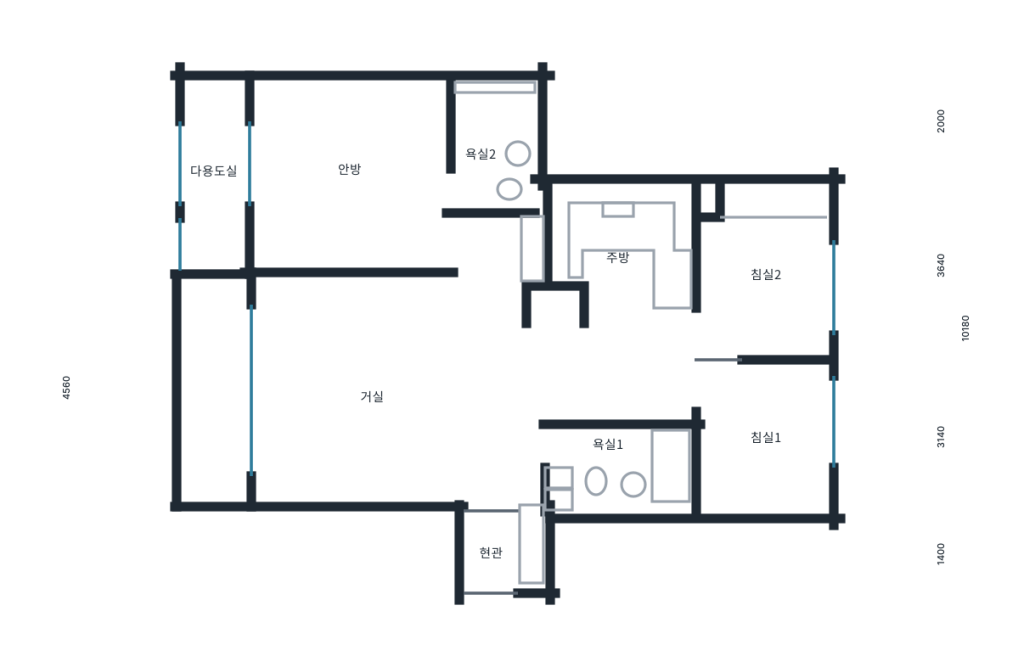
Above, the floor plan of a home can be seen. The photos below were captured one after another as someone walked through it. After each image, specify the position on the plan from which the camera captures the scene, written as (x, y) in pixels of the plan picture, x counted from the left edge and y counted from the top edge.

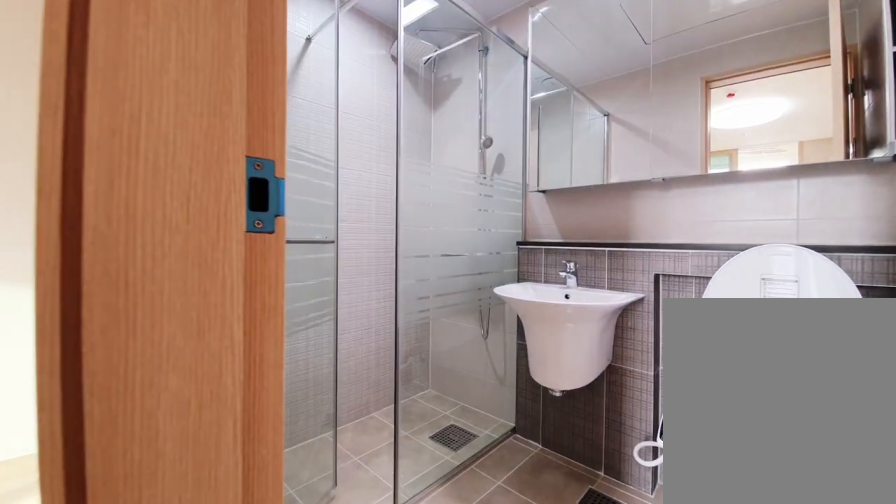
(470, 188)
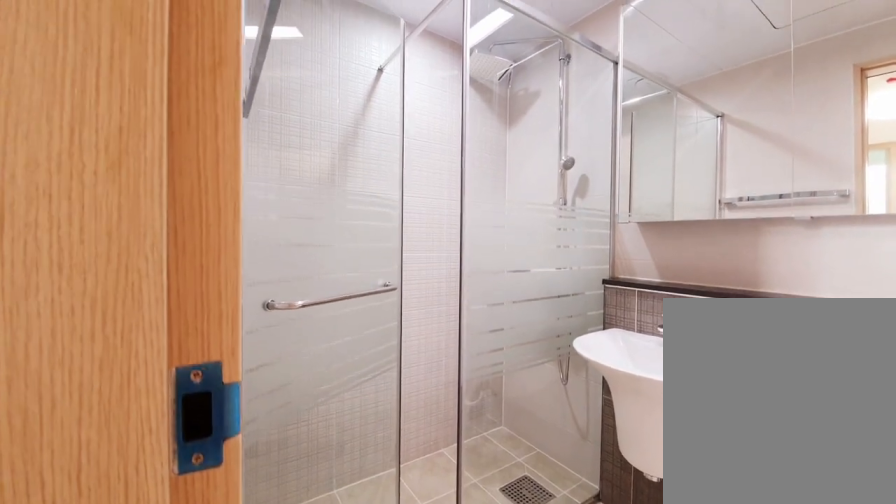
(467, 190)
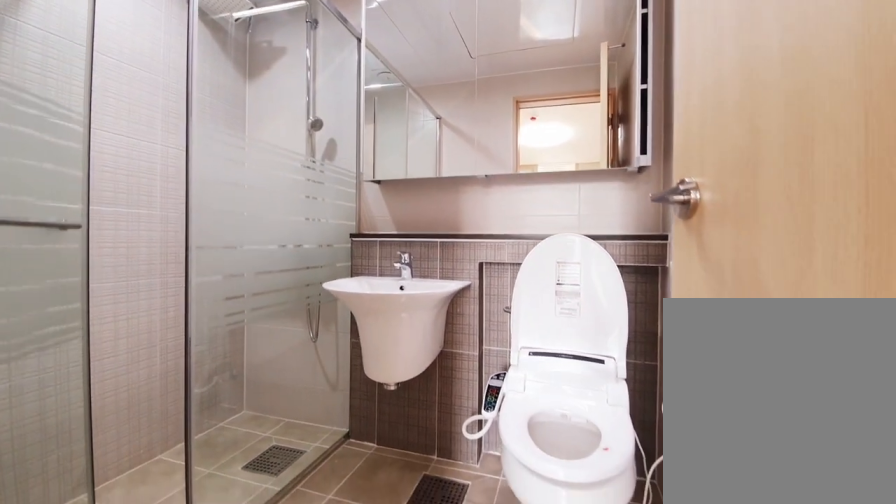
(468, 191)
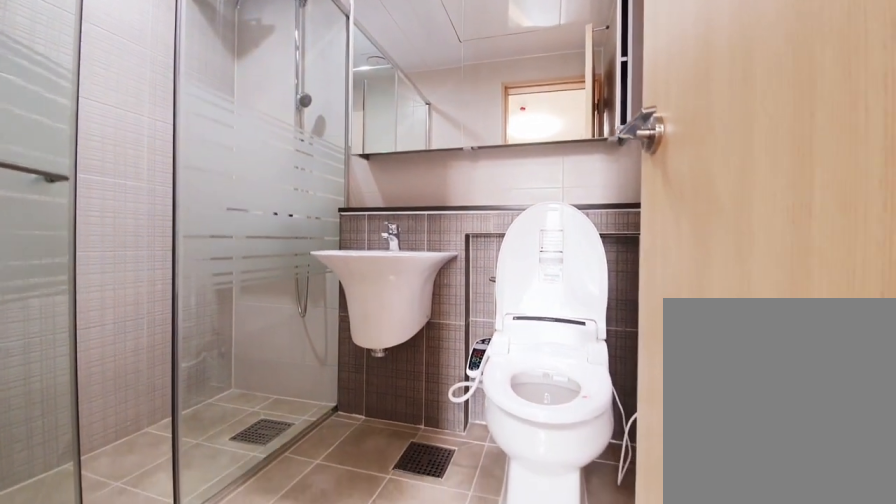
(470, 191)
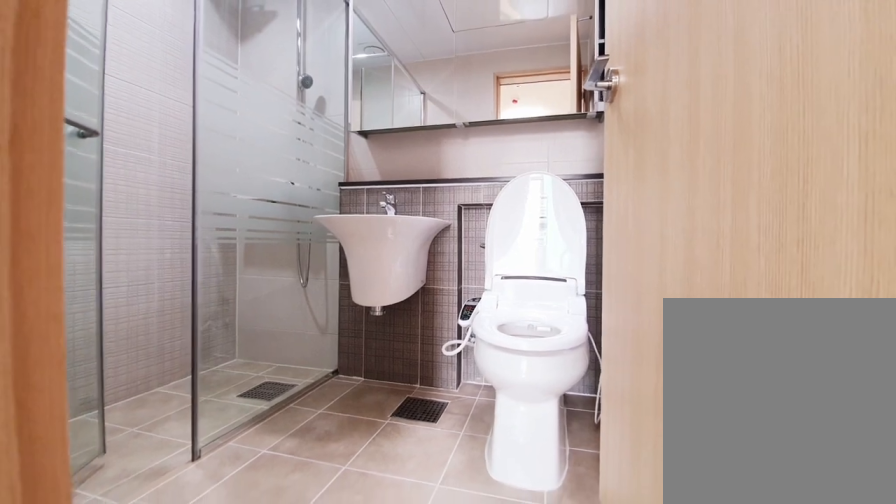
(468, 190)
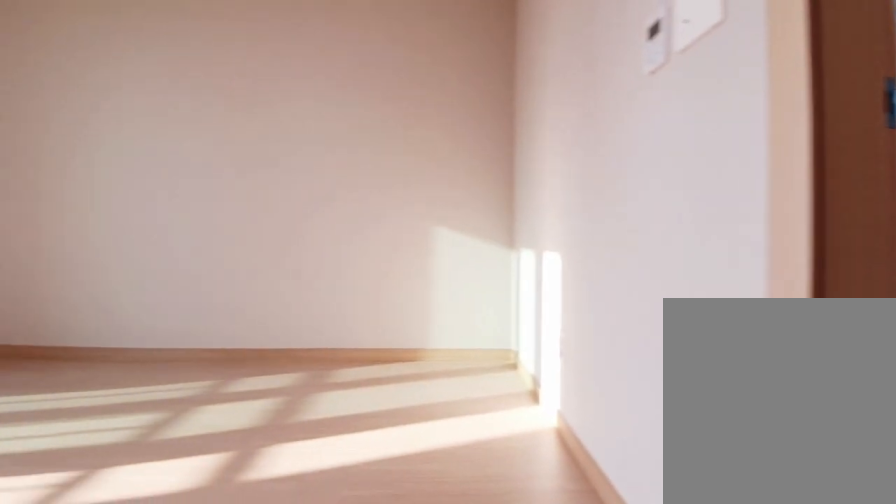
(369, 205)
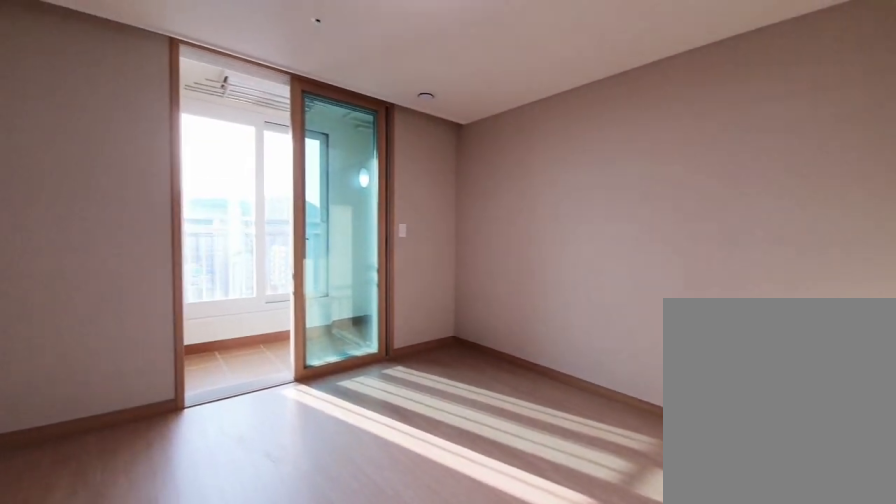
(370, 203)
